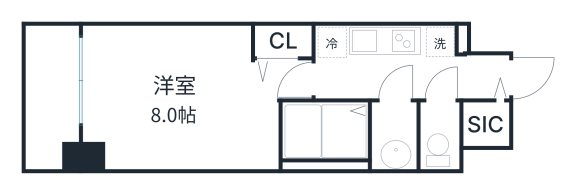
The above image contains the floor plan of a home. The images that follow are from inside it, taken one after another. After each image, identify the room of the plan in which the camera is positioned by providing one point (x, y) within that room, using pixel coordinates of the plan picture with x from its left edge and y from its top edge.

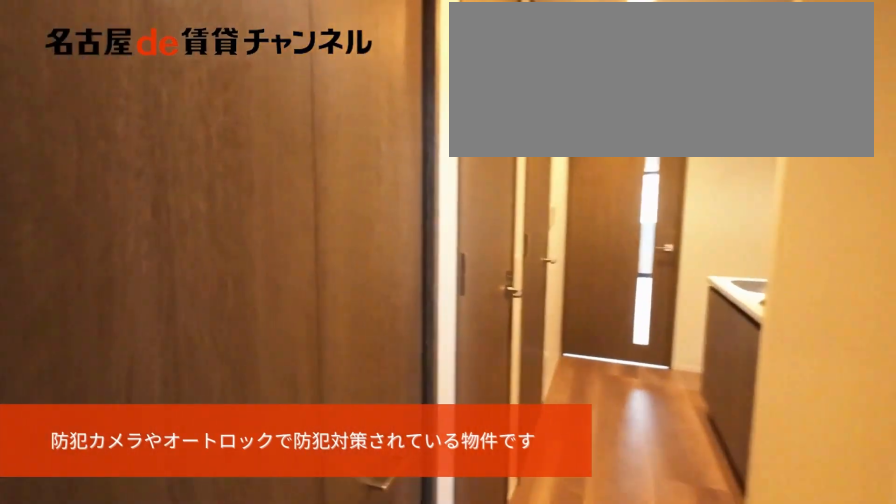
(484, 76)
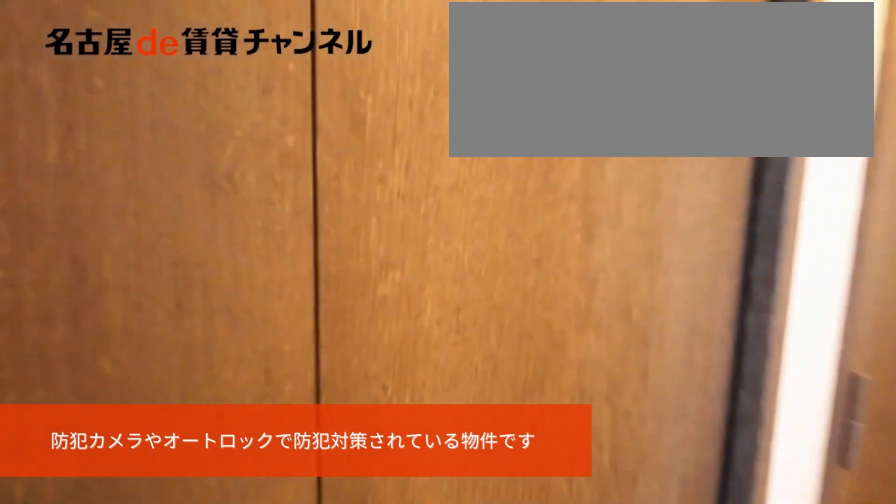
(484, 76)
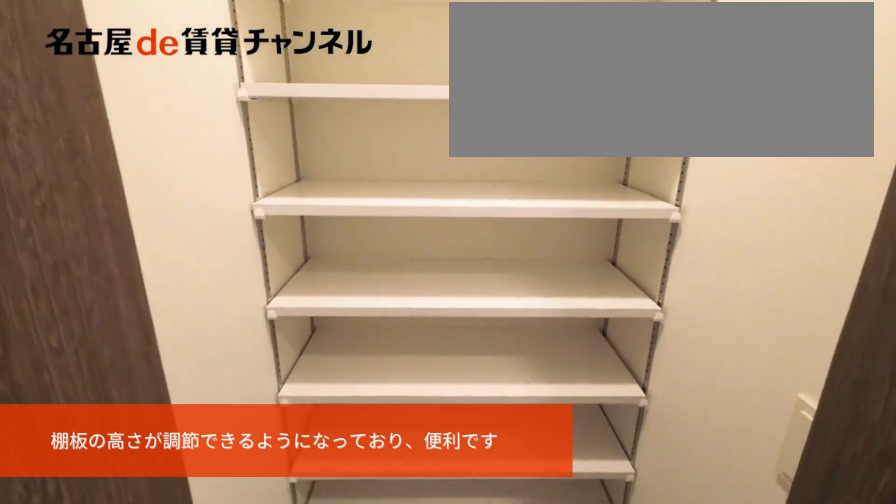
(485, 124)
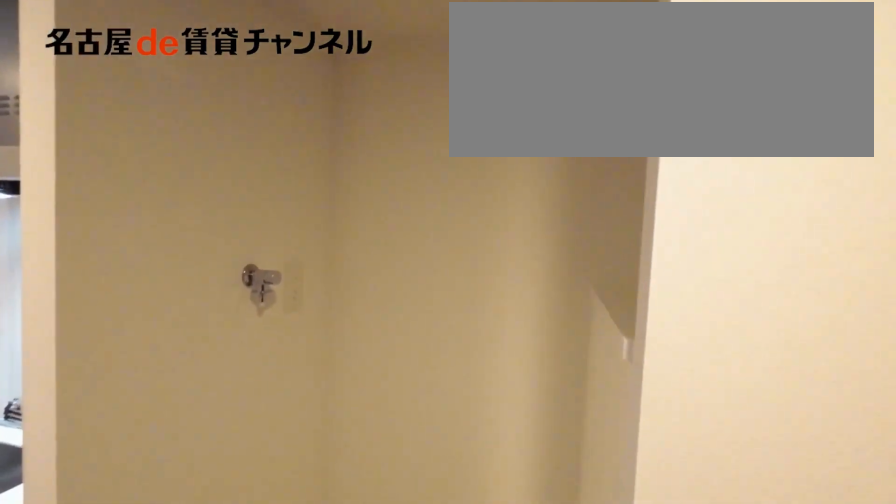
(391, 78)
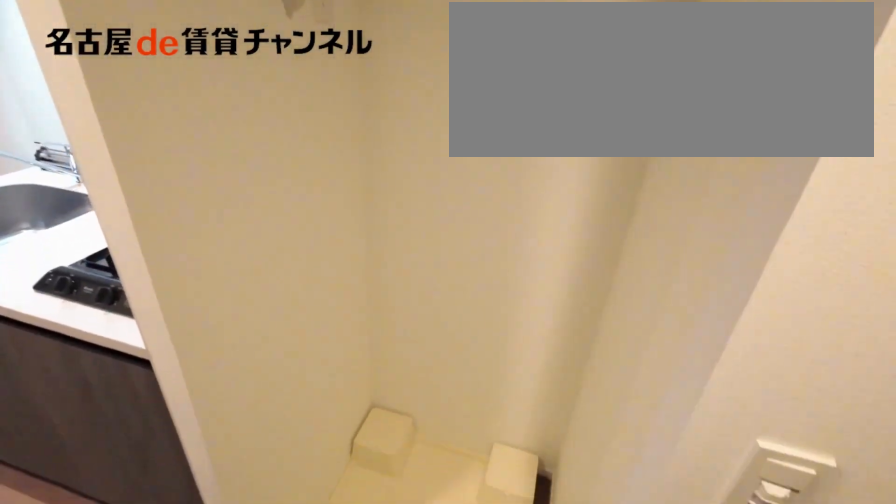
(445, 40)
